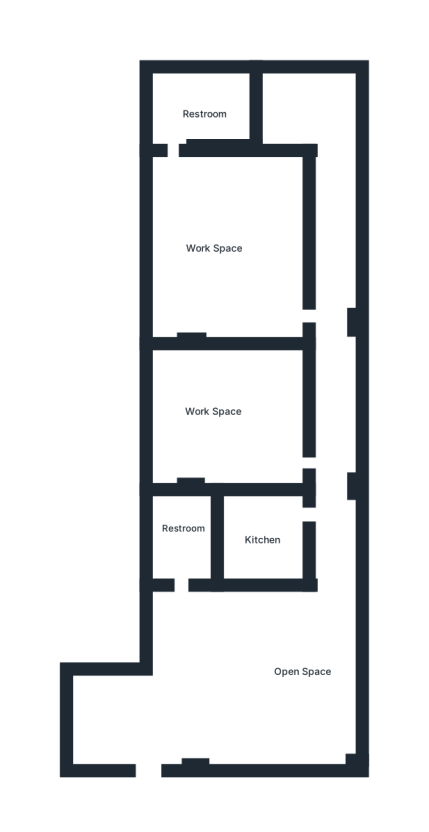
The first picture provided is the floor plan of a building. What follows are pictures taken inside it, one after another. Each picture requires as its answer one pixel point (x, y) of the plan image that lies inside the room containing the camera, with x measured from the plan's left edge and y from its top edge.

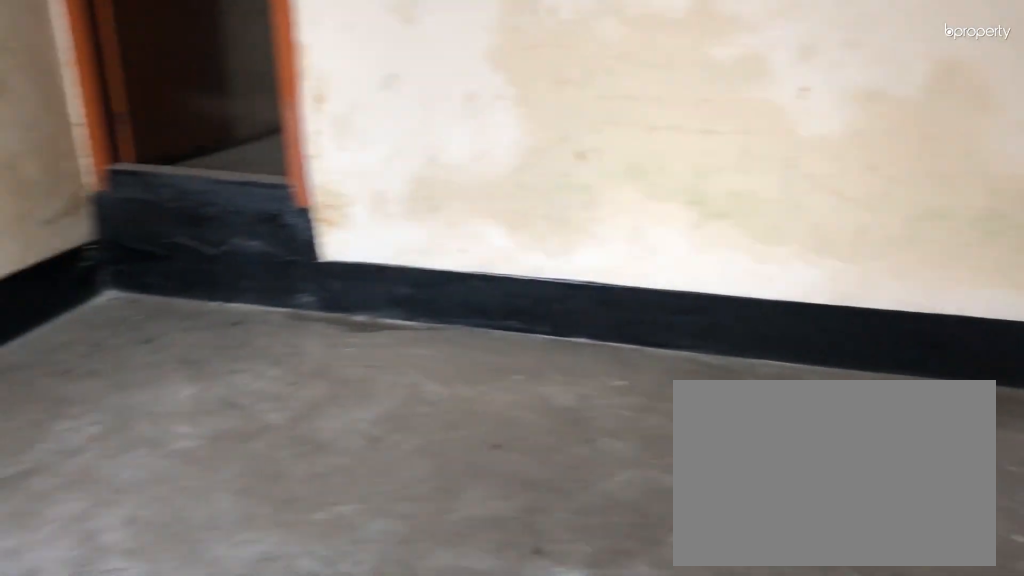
(288, 668)
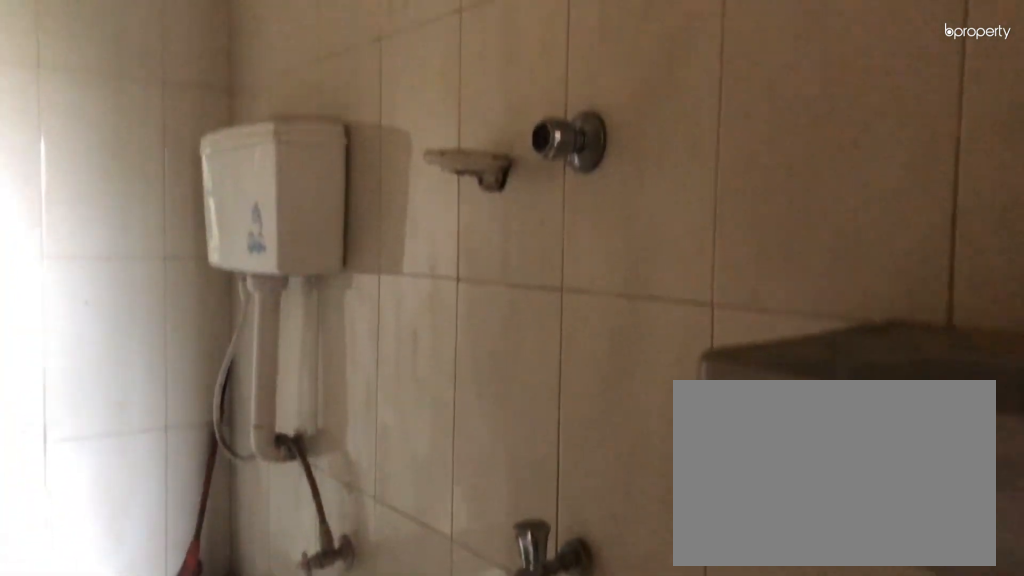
(187, 541)
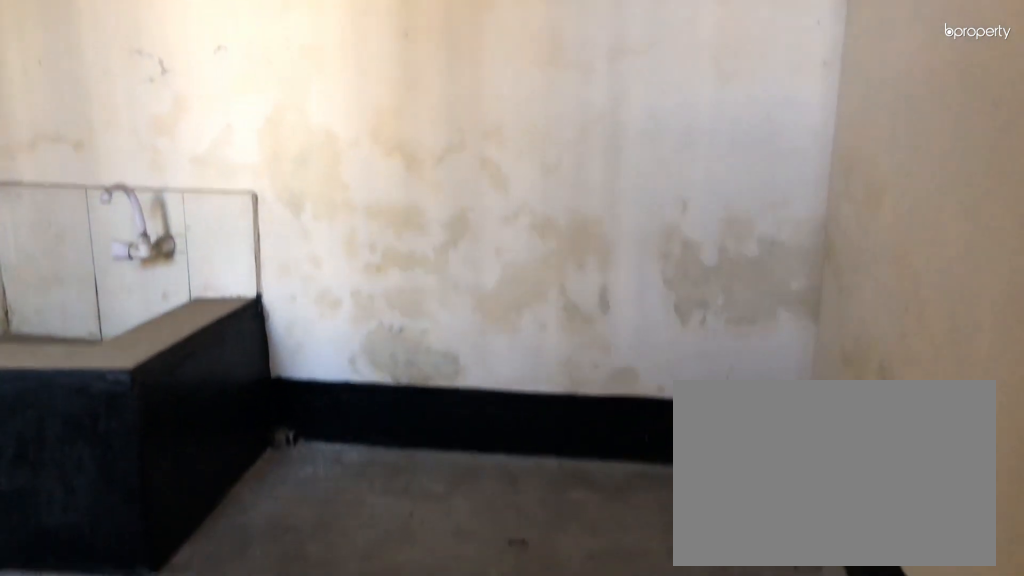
(261, 535)
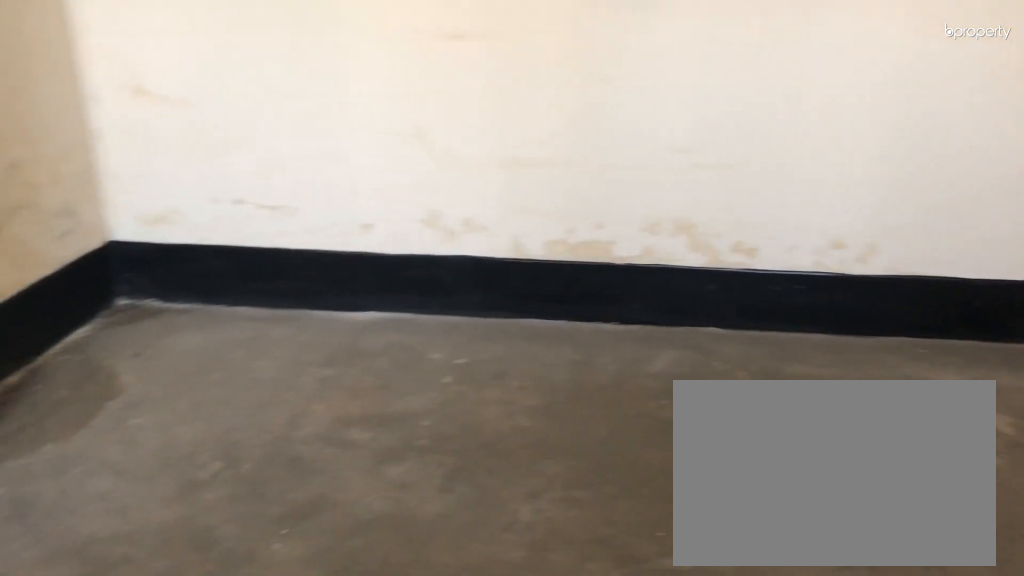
(211, 421)
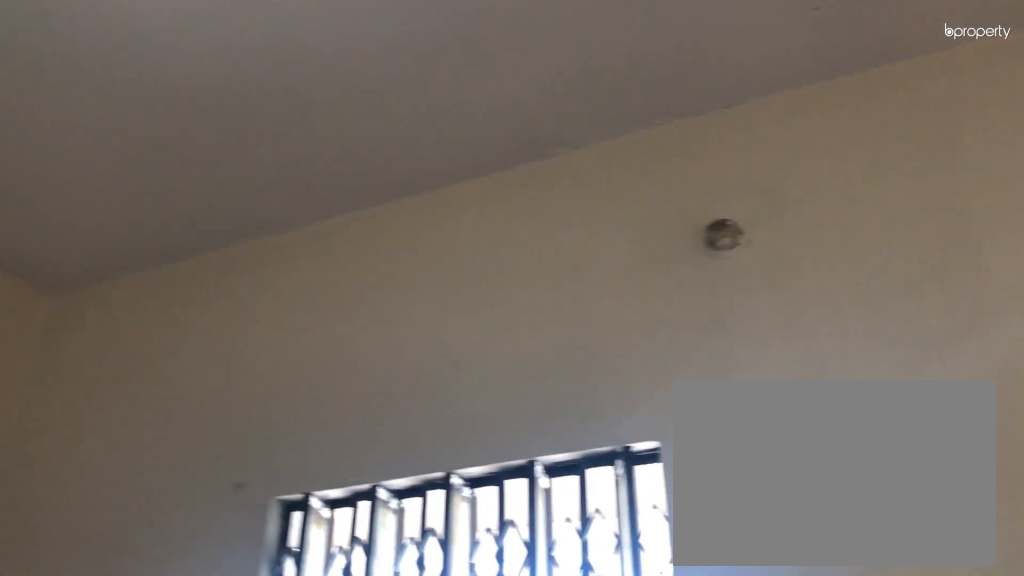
(211, 421)
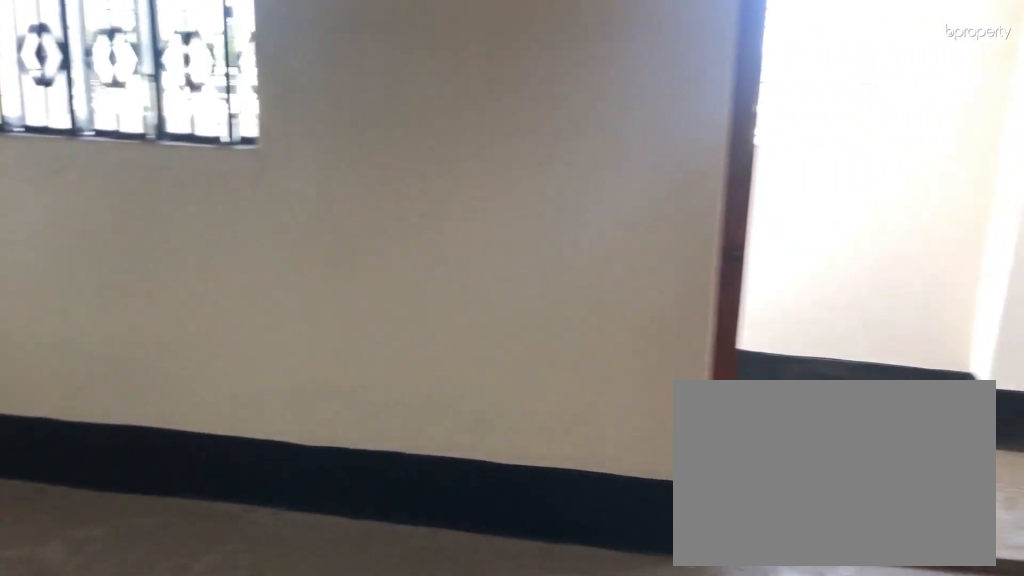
(210, 244)
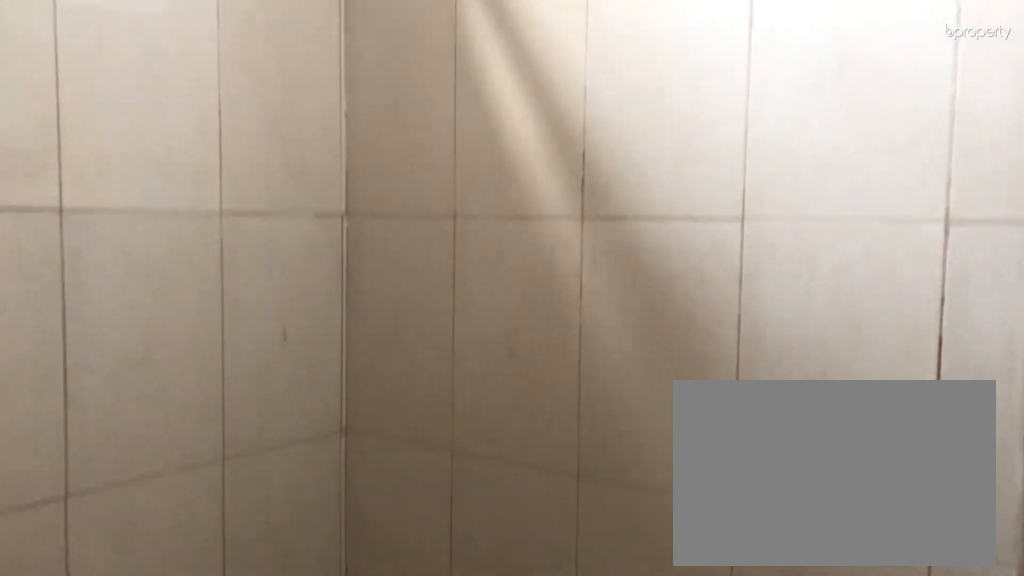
(197, 111)
